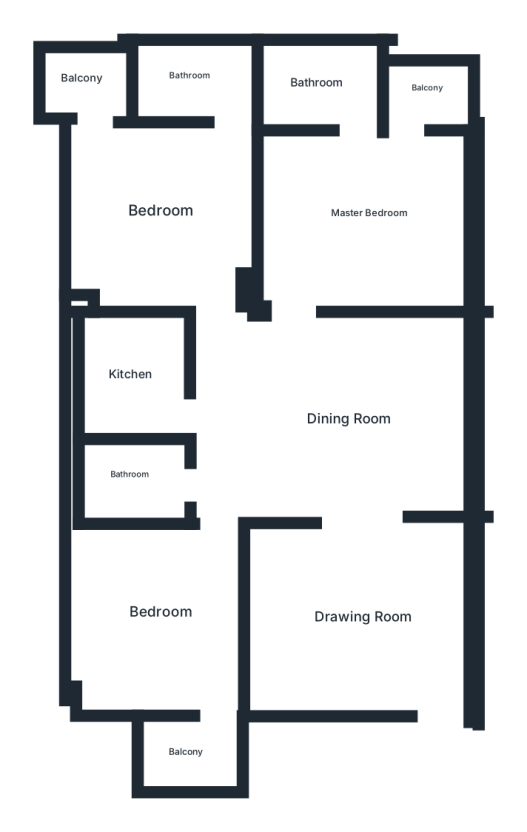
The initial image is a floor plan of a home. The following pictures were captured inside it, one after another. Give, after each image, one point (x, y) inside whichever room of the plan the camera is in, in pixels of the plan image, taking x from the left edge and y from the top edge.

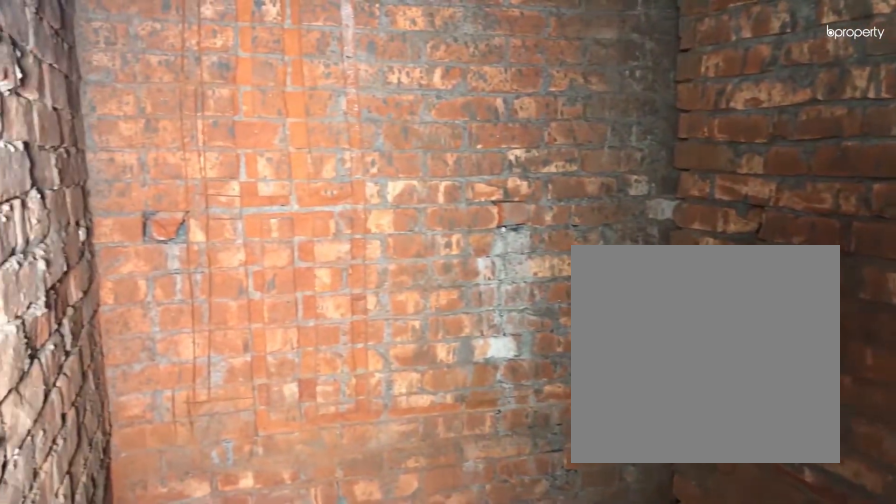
(201, 82)
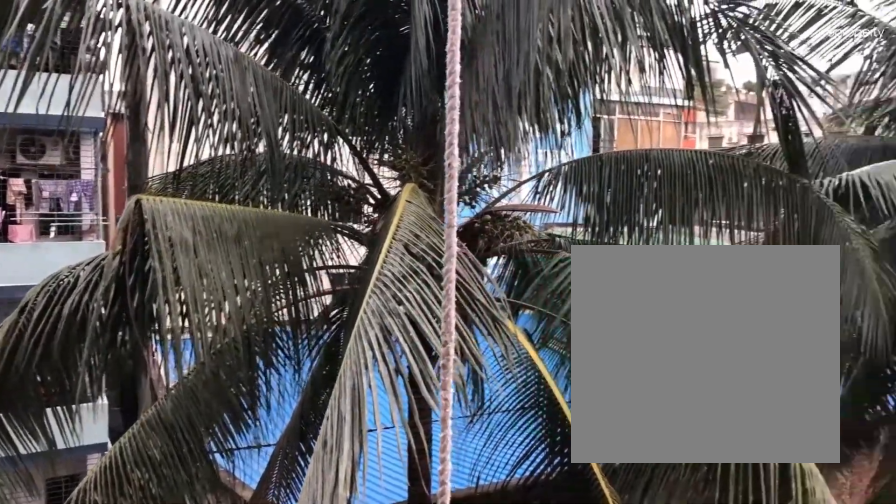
(89, 83)
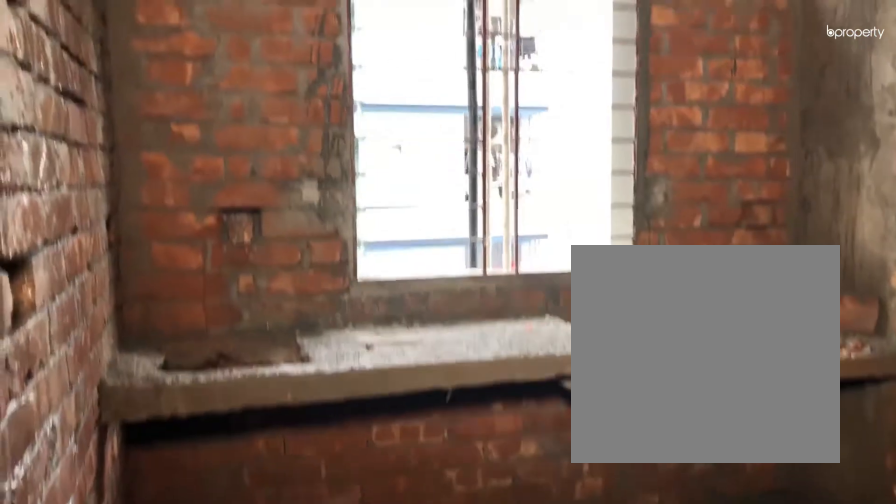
(132, 369)
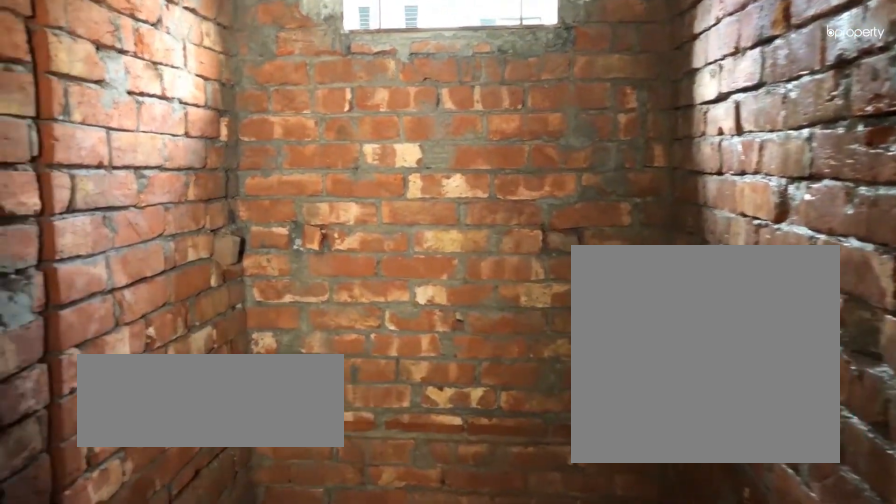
(129, 481)
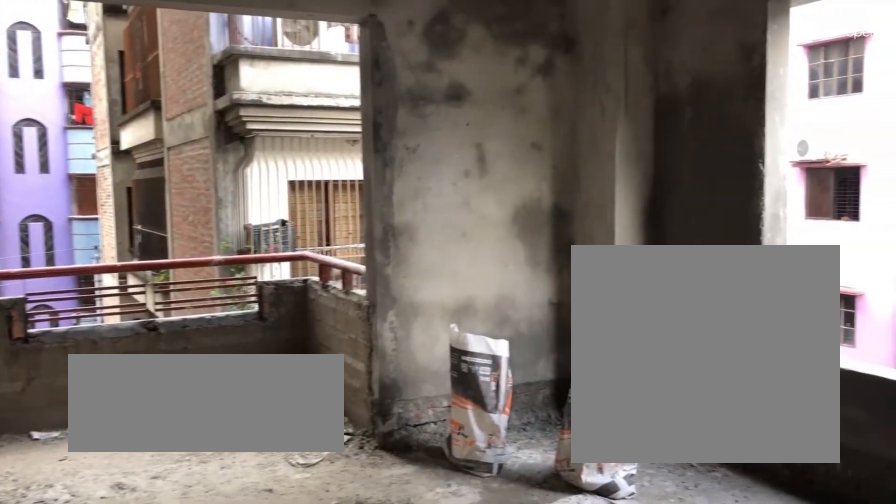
(165, 616)
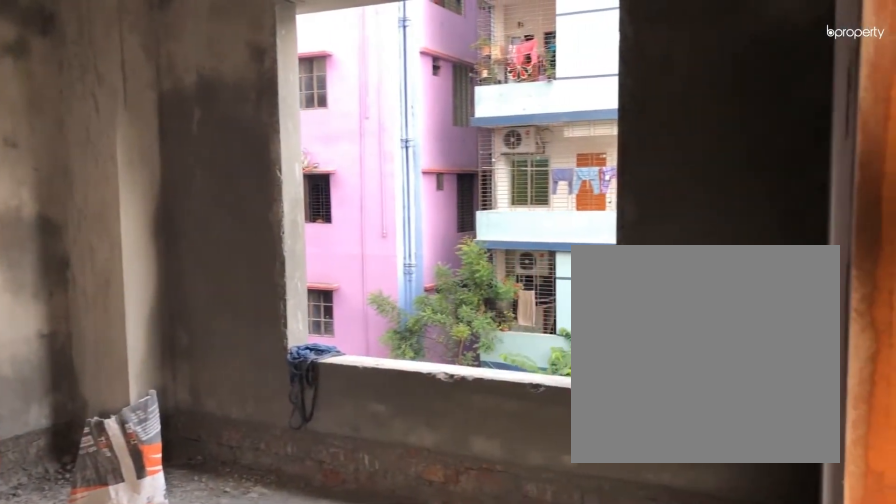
(165, 616)
